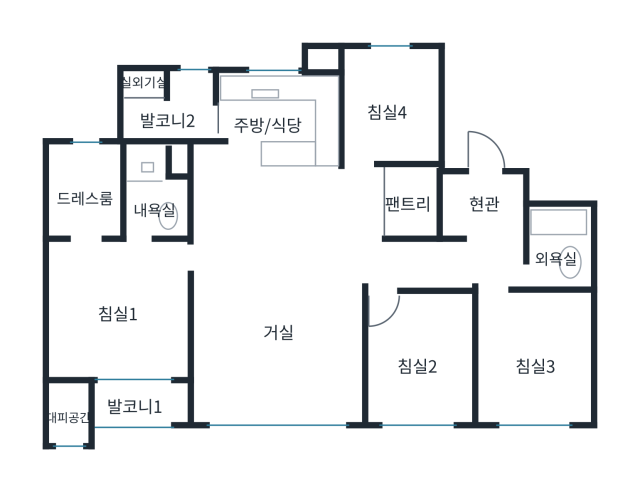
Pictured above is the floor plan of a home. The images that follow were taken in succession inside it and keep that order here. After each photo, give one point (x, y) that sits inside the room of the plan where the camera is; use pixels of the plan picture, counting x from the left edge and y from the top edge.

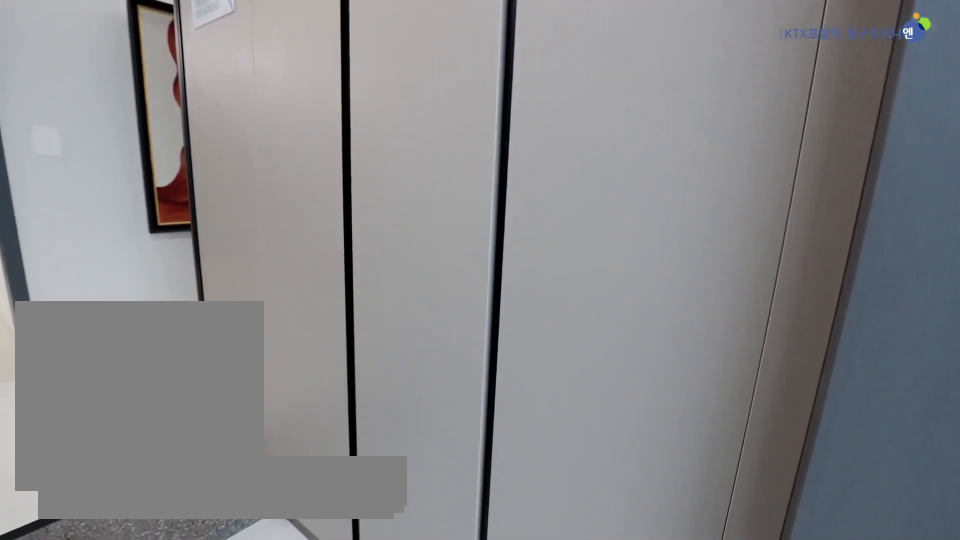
(479, 210)
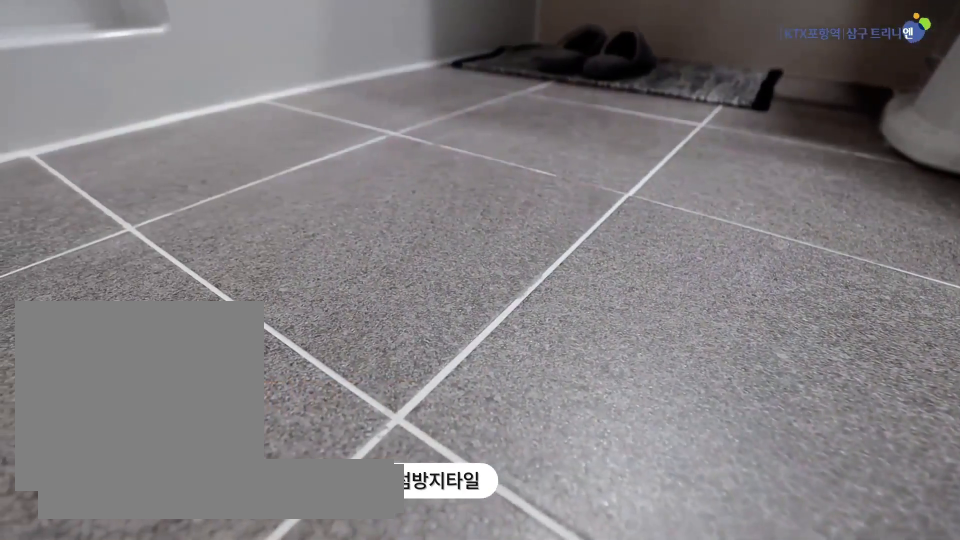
(561, 247)
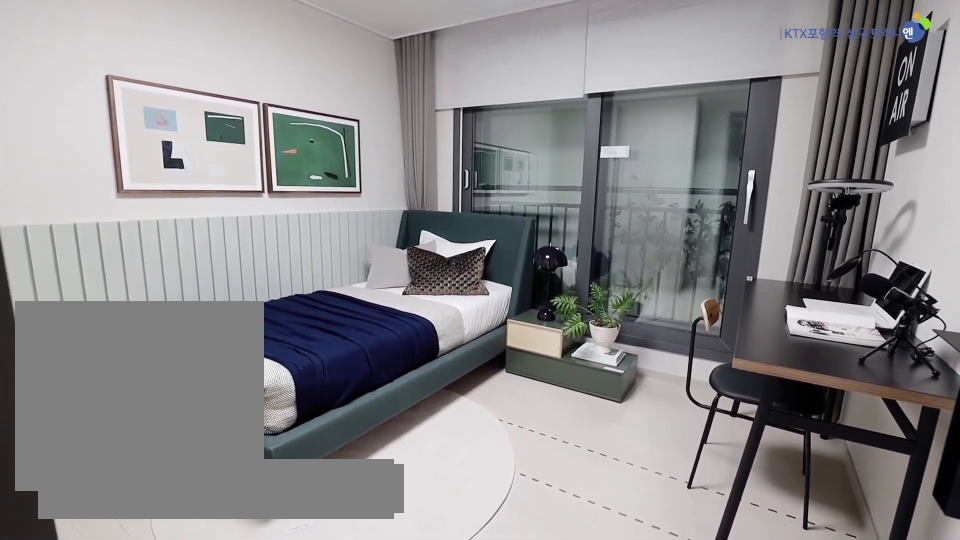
(537, 357)
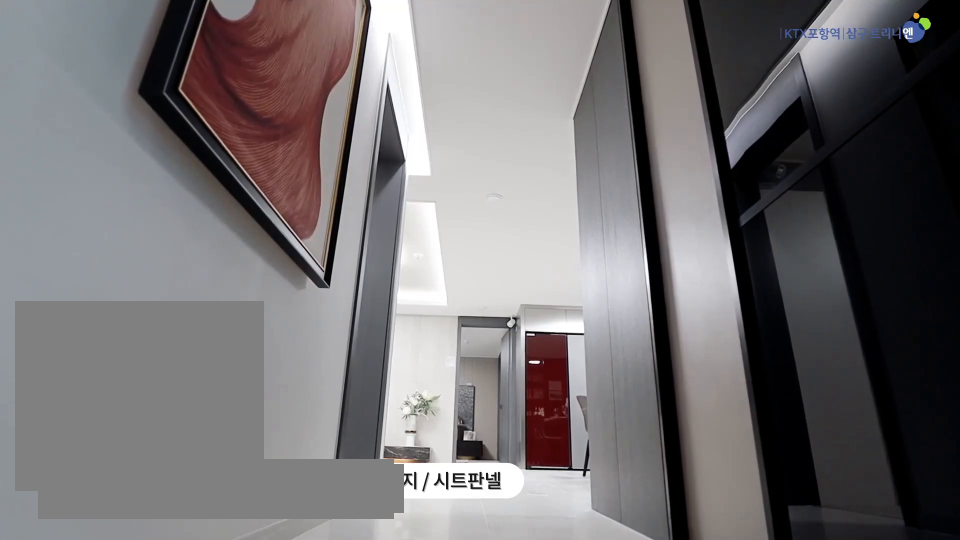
(443, 265)
